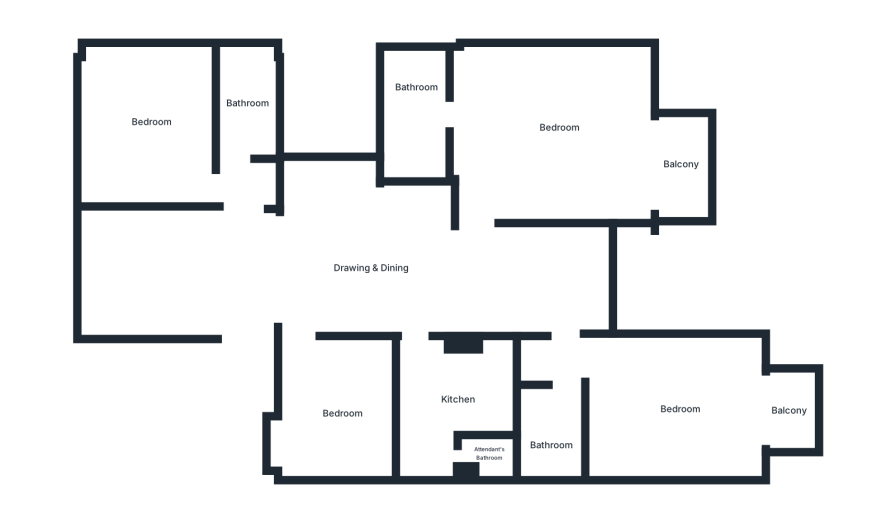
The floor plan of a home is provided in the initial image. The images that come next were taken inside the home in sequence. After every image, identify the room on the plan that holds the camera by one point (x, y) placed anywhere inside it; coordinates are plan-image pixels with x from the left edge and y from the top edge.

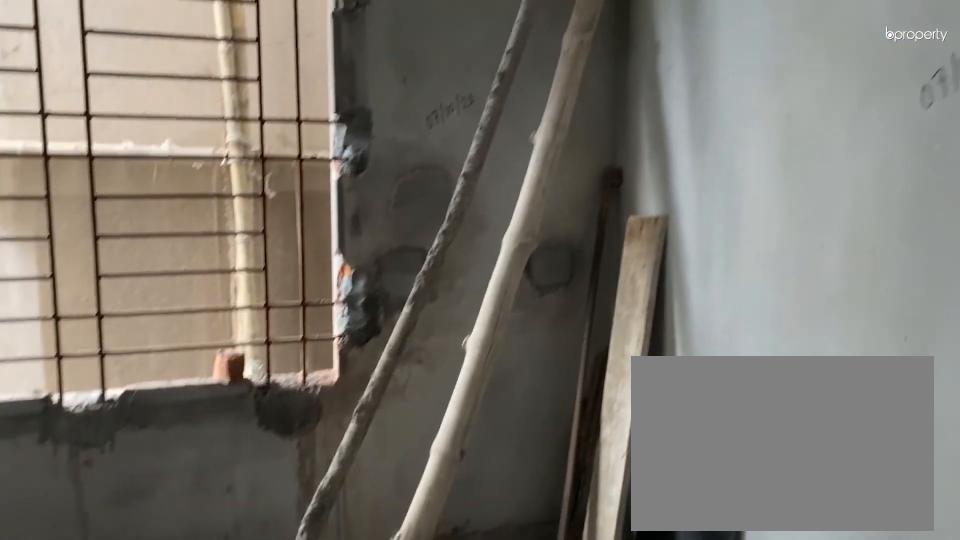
(149, 124)
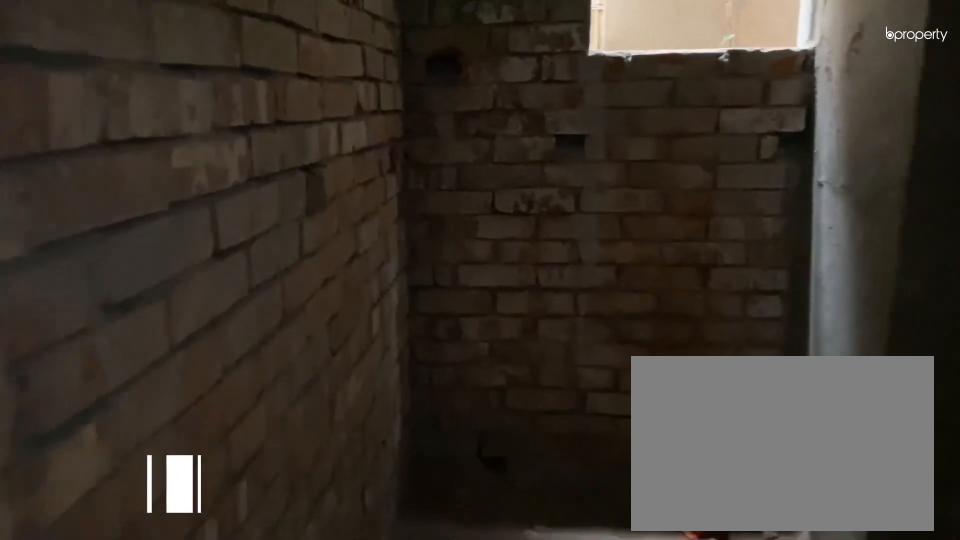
(243, 106)
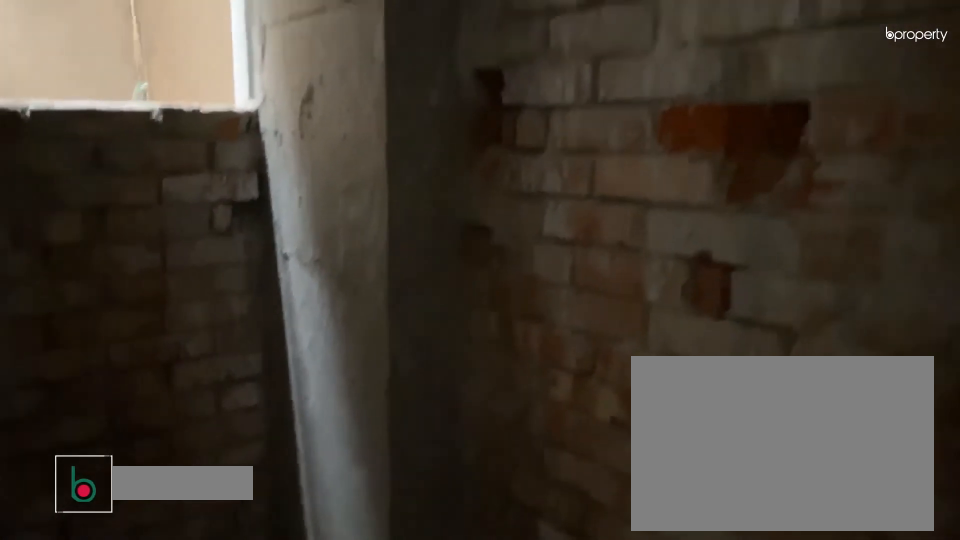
(243, 106)
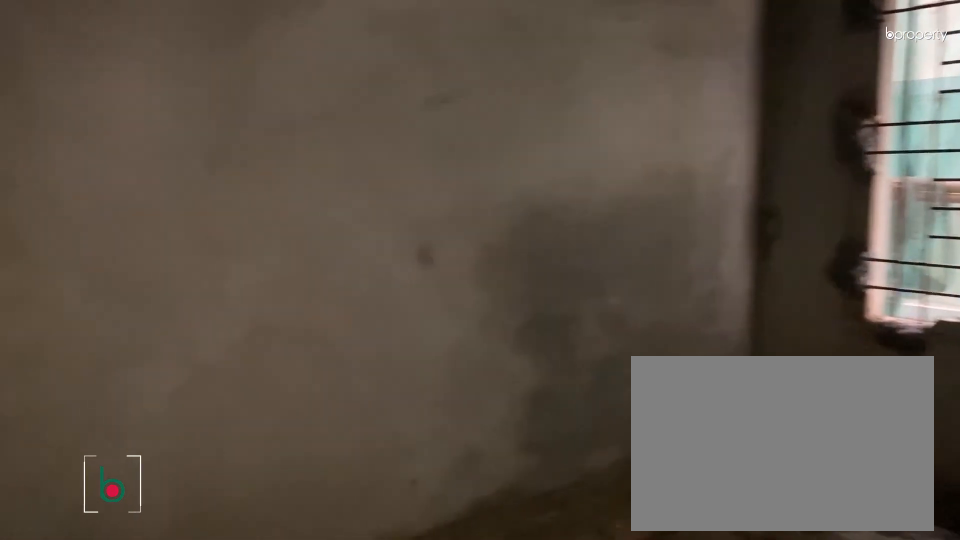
(339, 408)
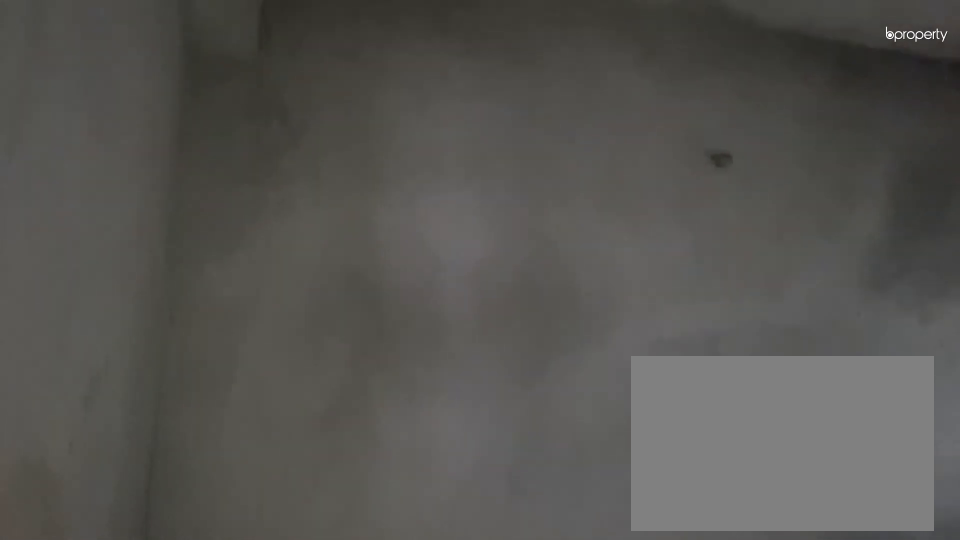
(339, 408)
